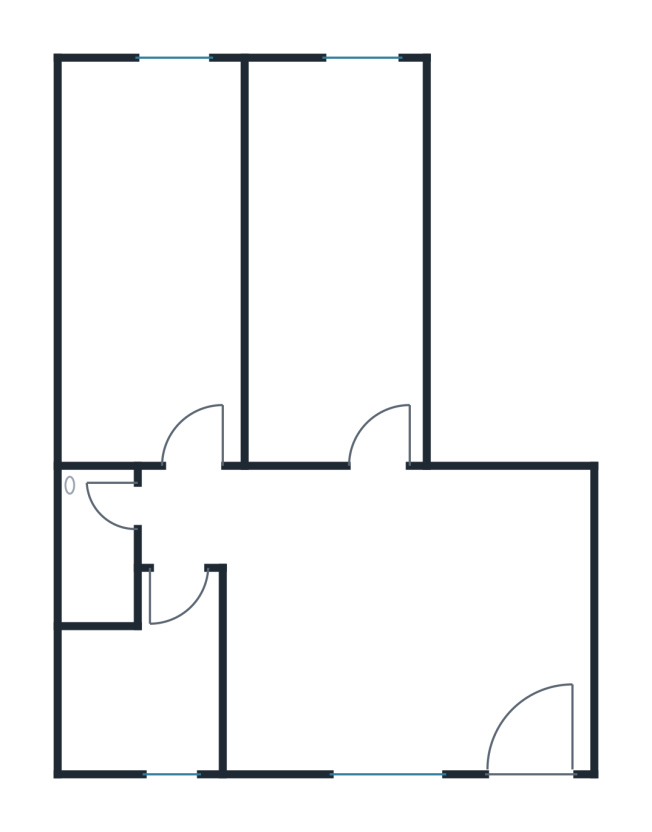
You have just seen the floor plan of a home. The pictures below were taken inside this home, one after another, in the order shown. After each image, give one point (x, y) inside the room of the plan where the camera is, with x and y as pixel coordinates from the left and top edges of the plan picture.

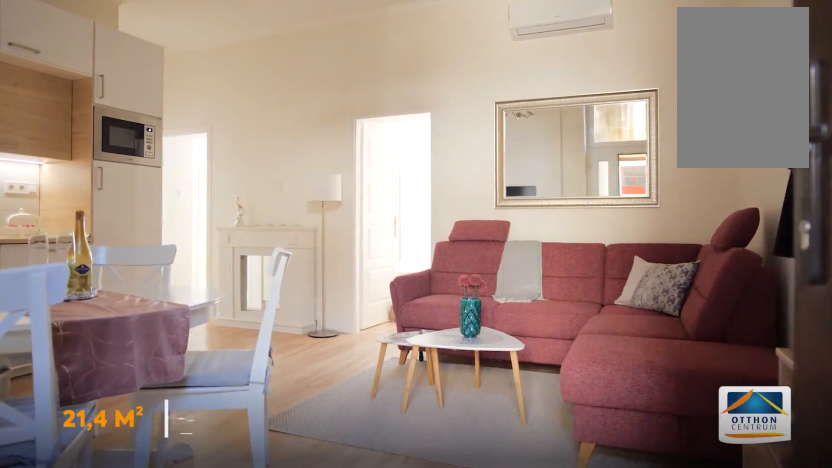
(393, 639)
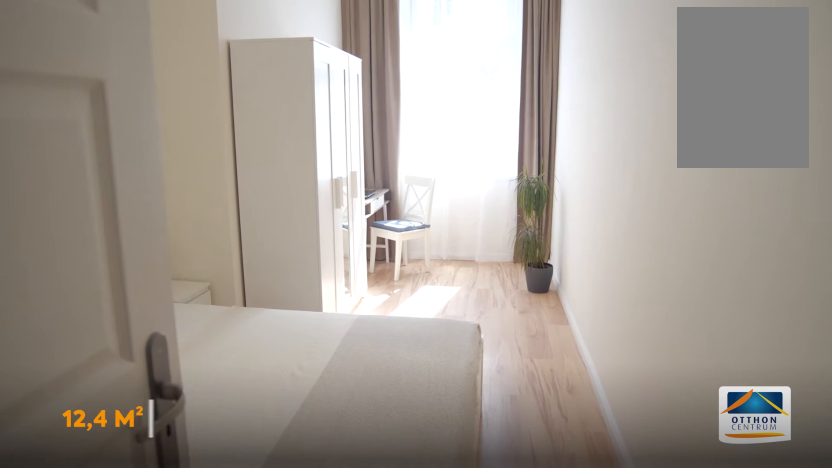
(342, 271)
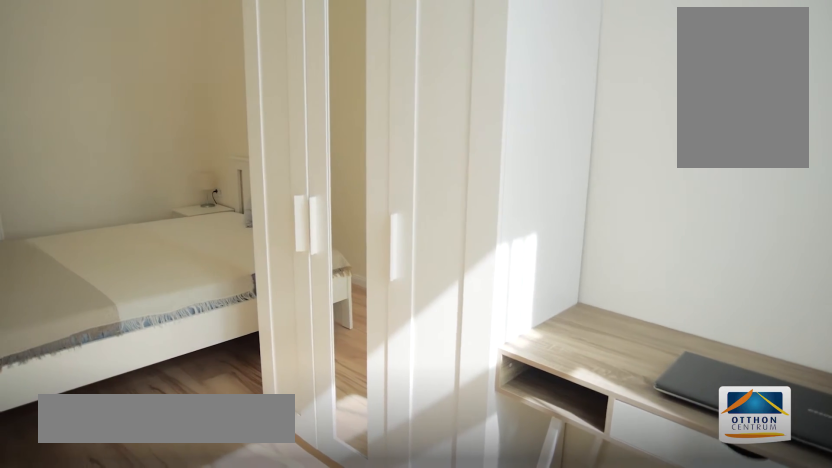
(341, 272)
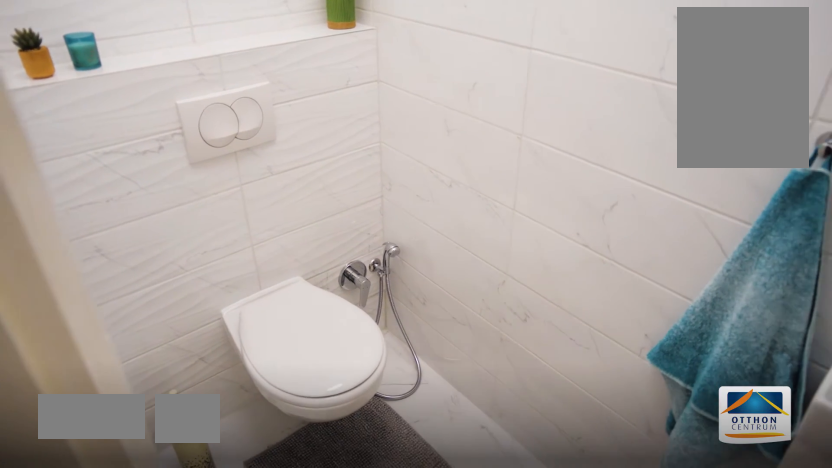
(101, 549)
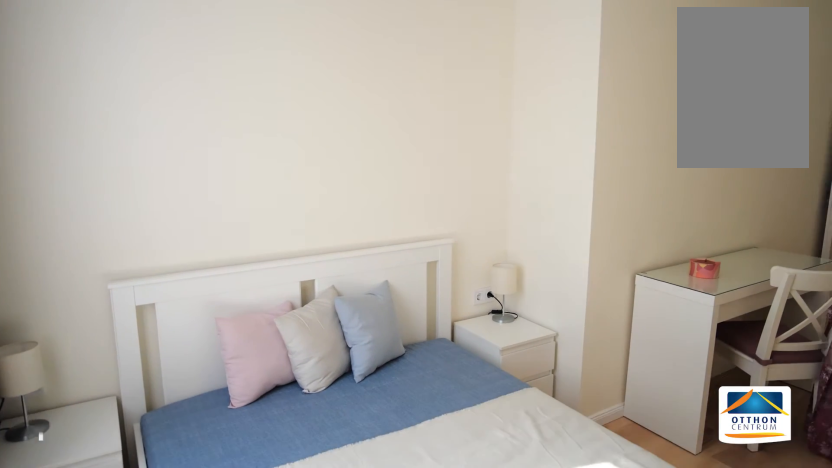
(152, 275)
